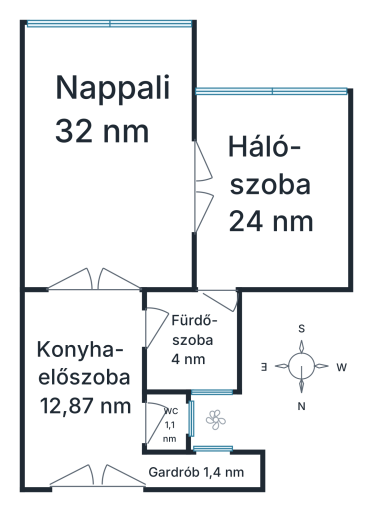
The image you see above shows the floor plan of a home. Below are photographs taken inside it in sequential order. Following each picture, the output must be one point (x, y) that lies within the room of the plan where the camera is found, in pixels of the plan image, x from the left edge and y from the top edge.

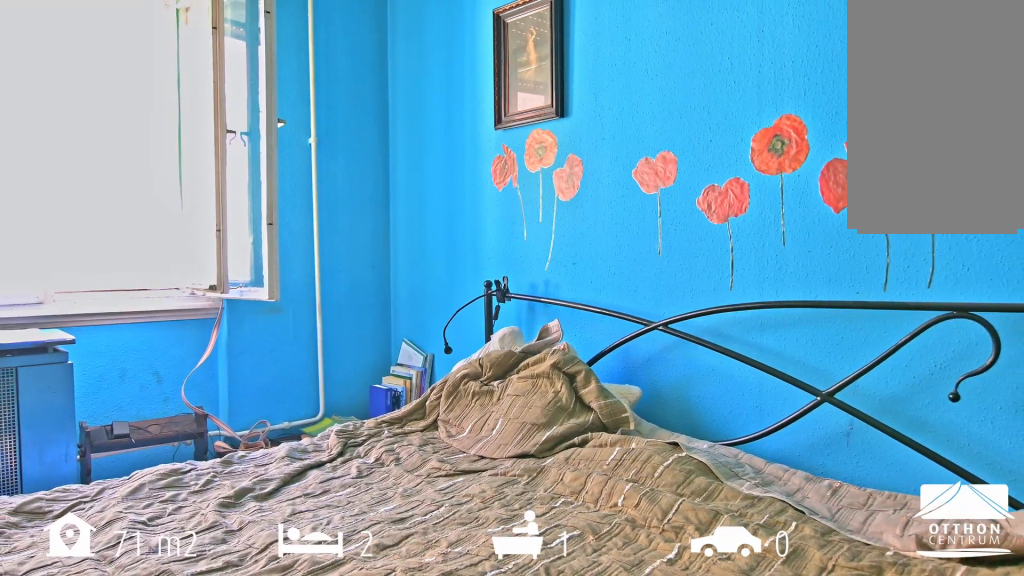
(276, 191)
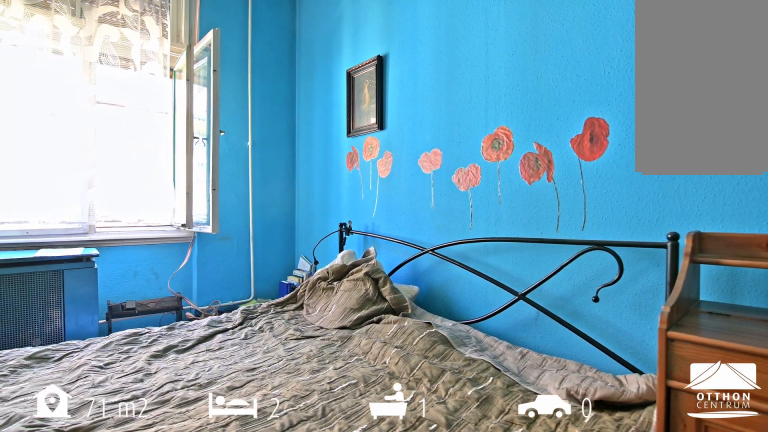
(276, 191)
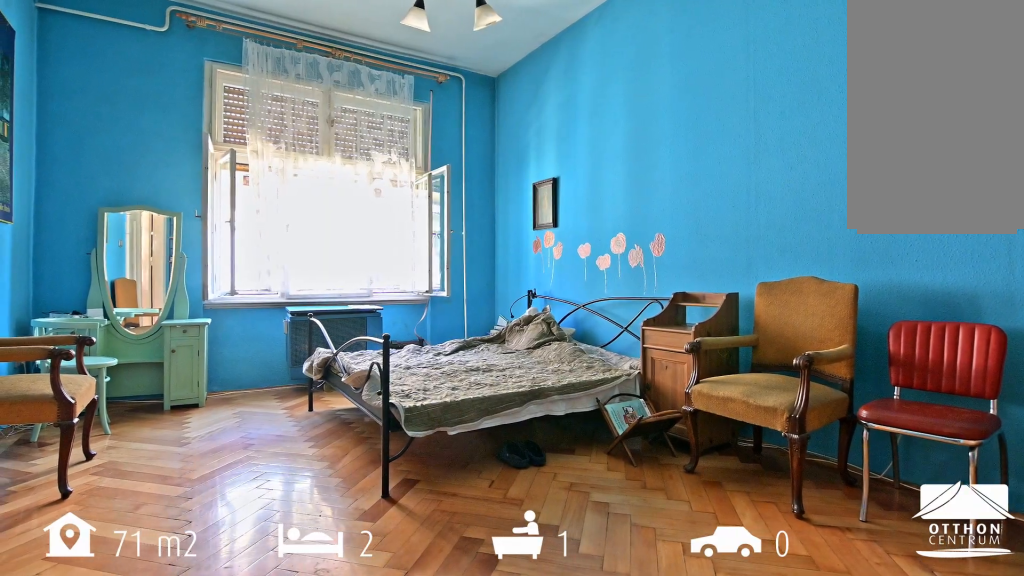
(276, 191)
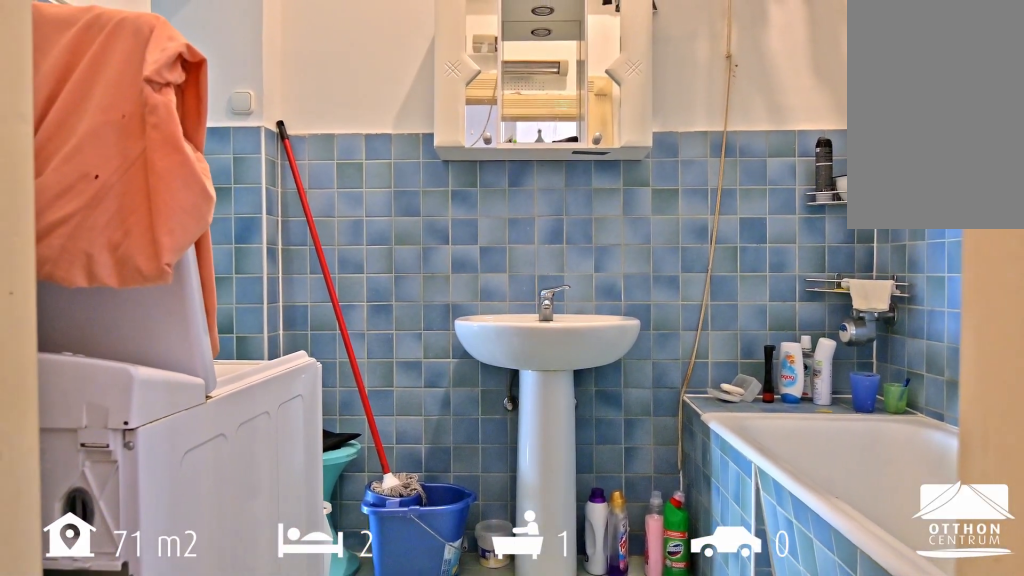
(192, 339)
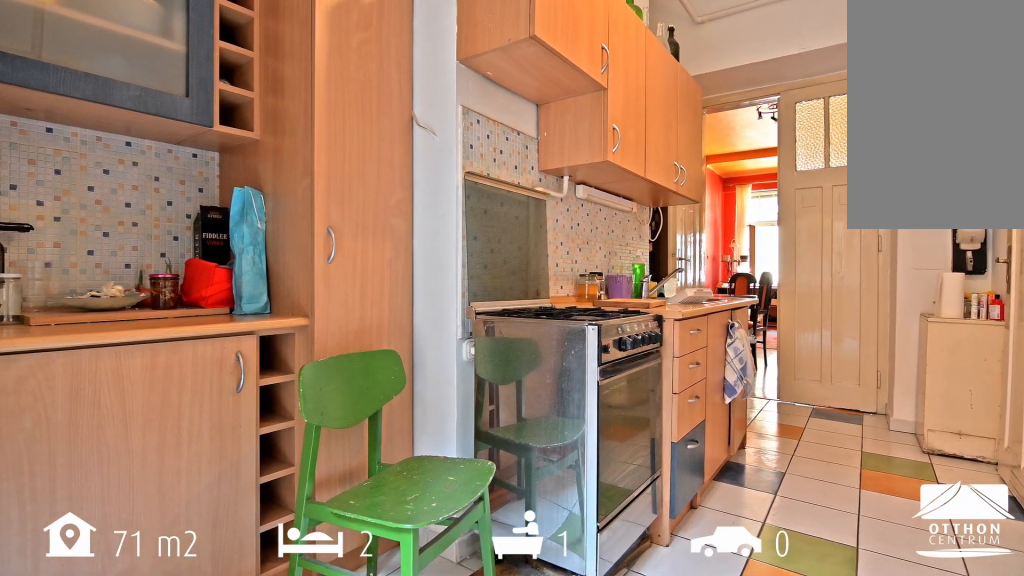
(79, 387)
